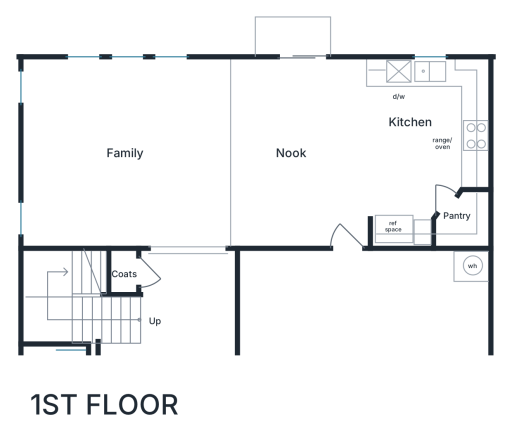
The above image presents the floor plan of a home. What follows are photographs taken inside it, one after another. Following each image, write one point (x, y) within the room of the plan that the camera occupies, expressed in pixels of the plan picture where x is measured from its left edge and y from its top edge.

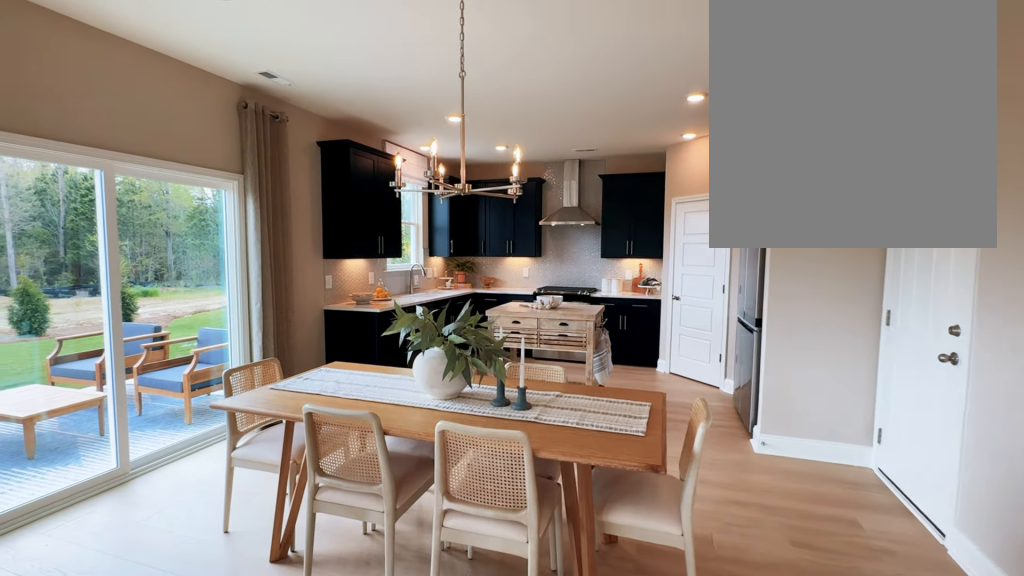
(293, 152)
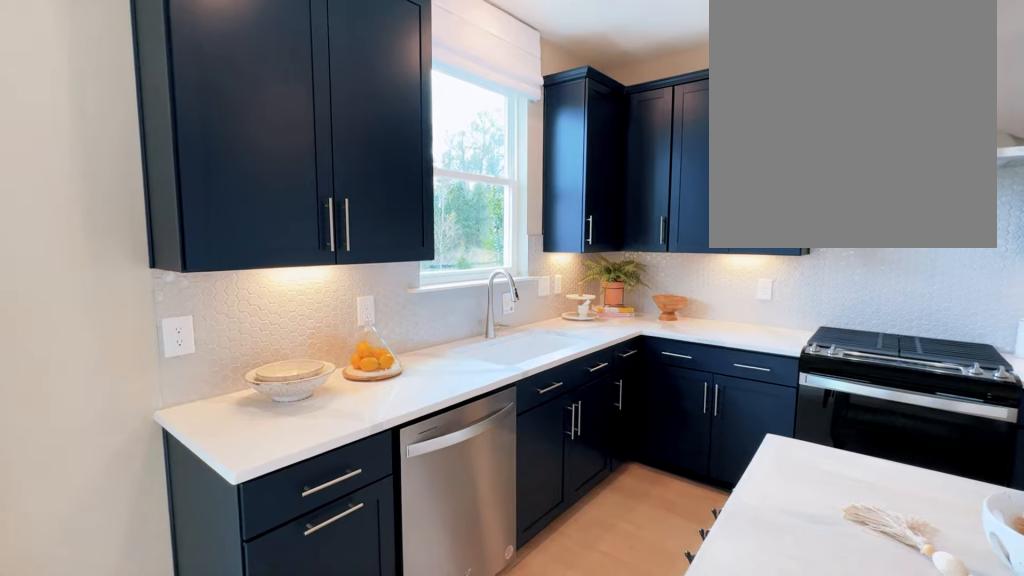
(428, 152)
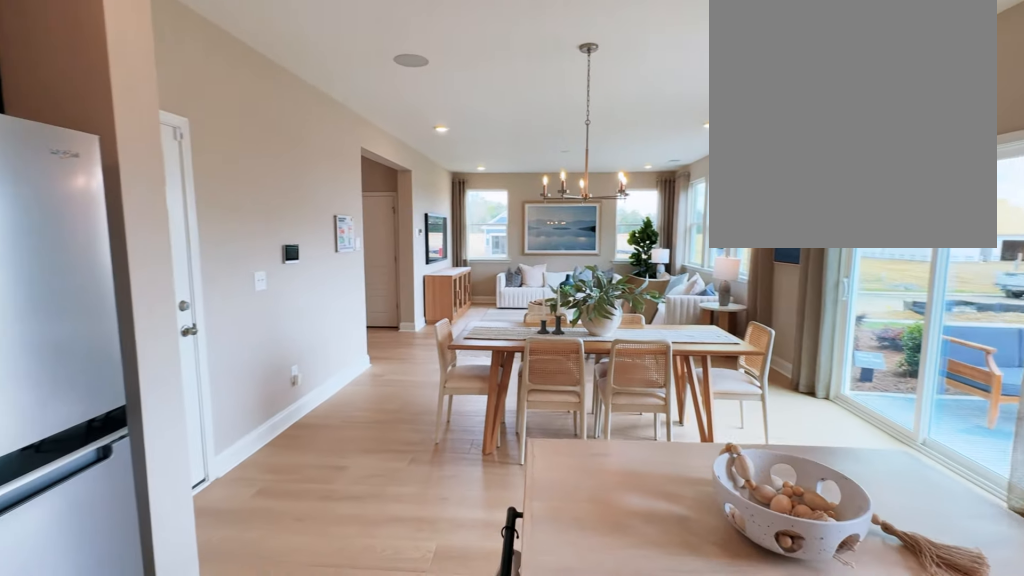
(428, 152)
